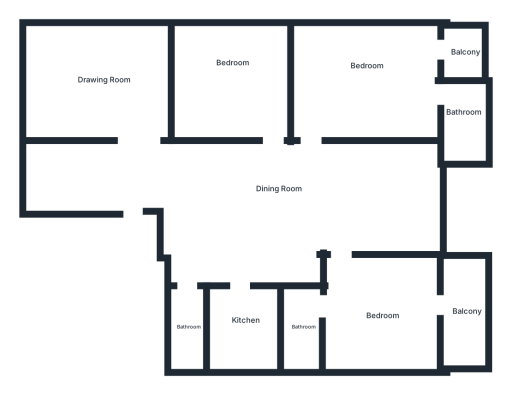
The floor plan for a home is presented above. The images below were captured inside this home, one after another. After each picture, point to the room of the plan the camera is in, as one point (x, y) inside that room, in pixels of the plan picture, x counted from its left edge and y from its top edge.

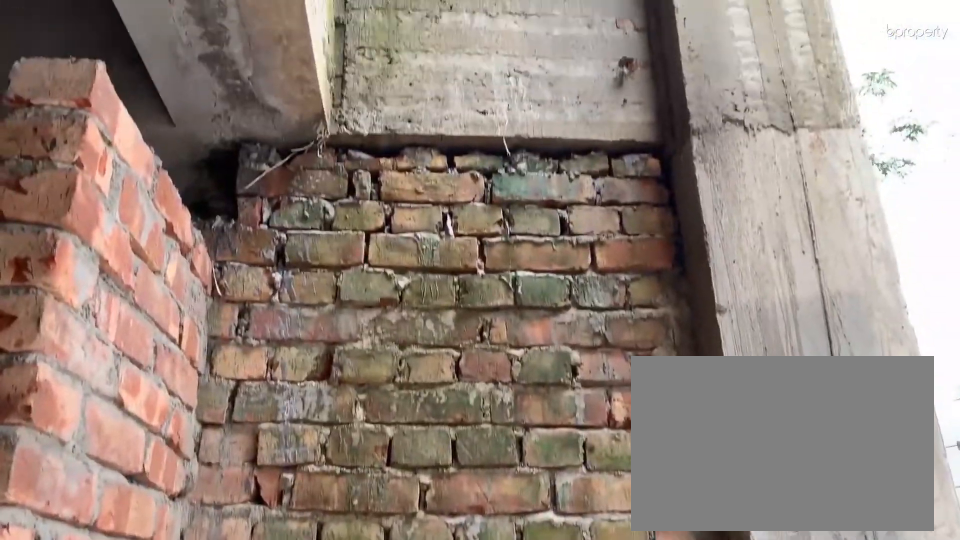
(465, 314)
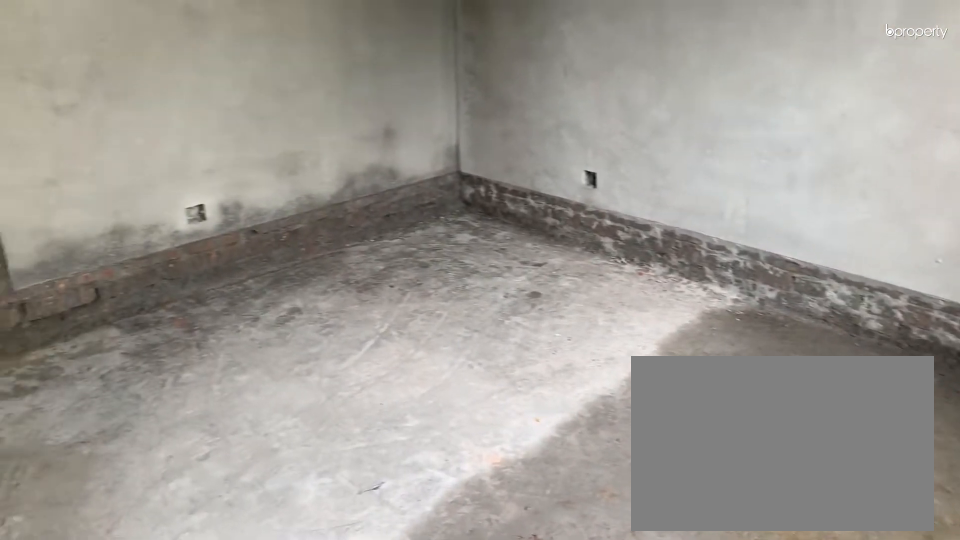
(227, 70)
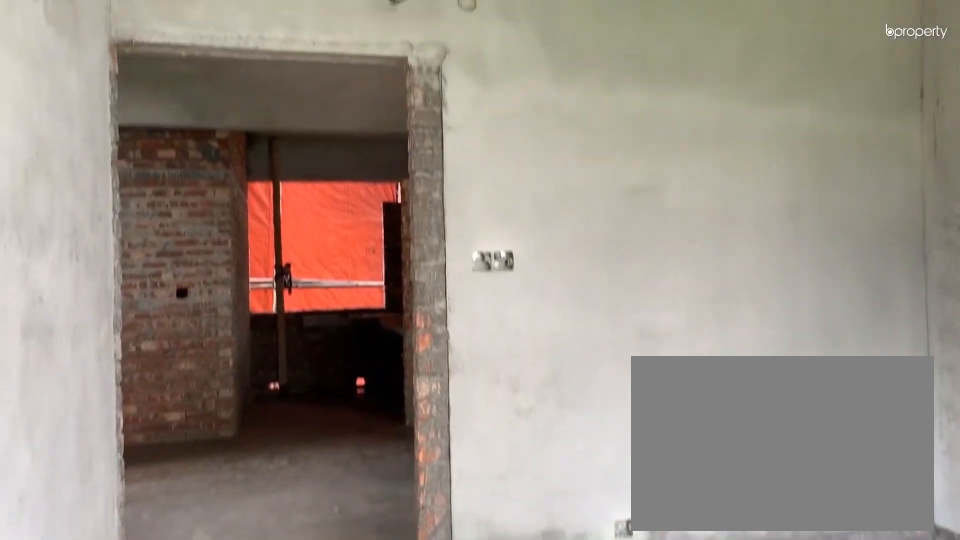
(227, 70)
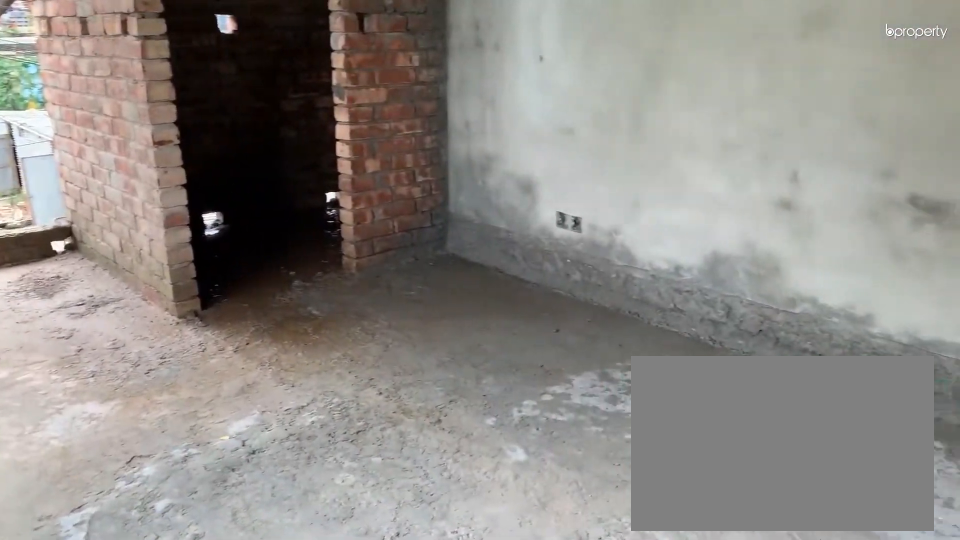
(368, 69)
